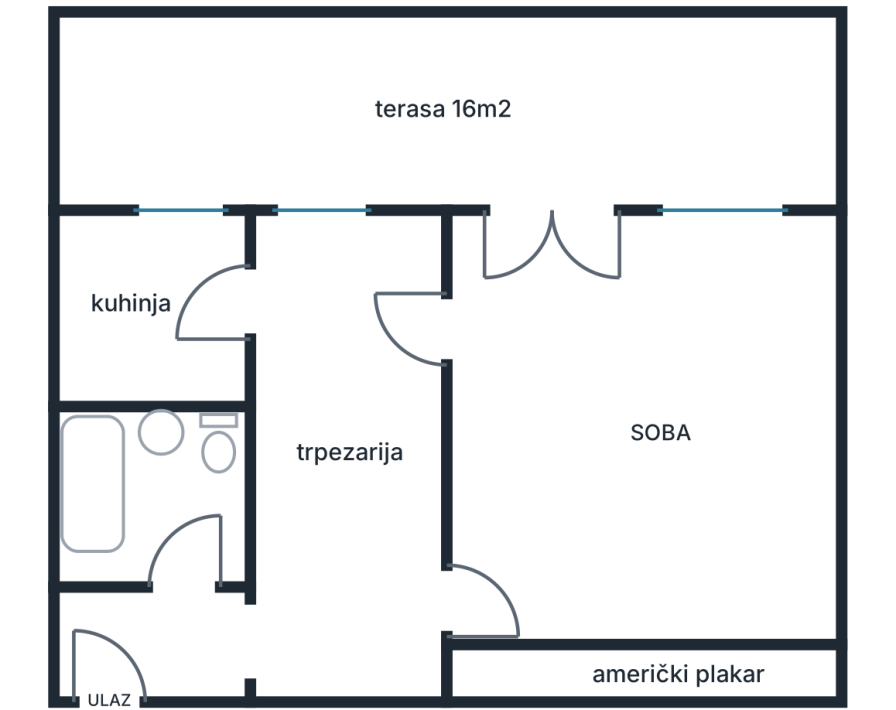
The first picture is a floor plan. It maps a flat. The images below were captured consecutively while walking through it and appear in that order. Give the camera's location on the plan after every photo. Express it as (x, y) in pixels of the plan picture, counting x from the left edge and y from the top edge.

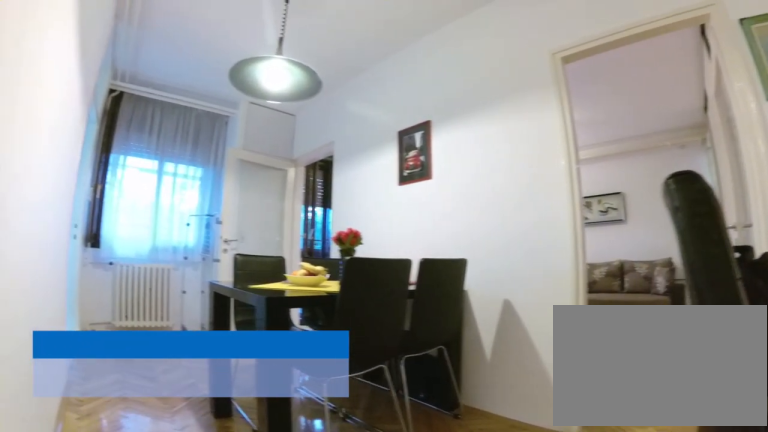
(290, 656)
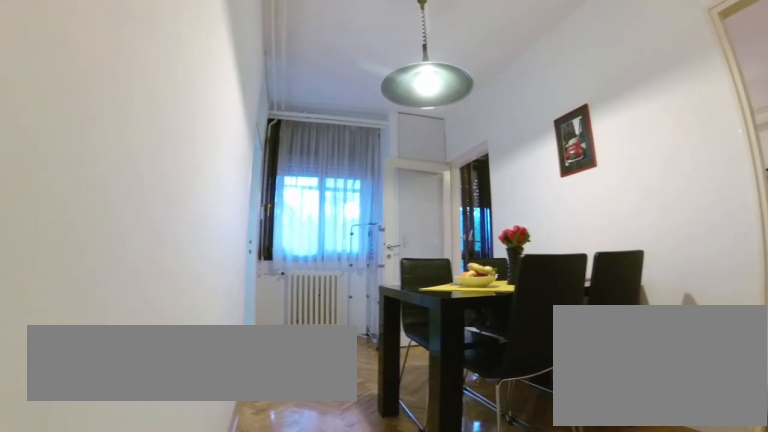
(296, 658)
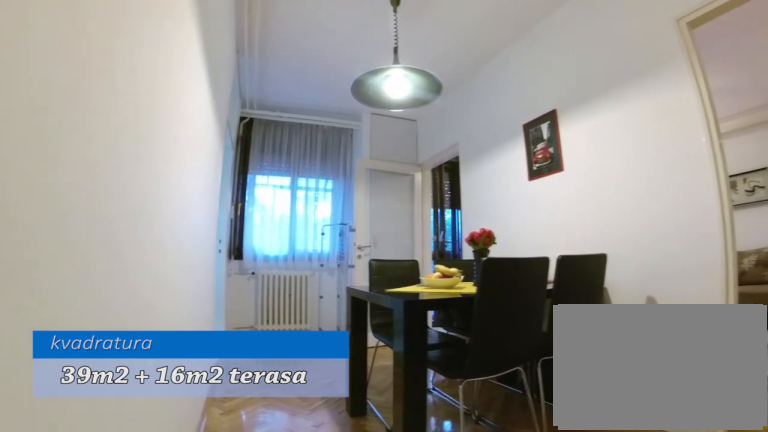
(295, 657)
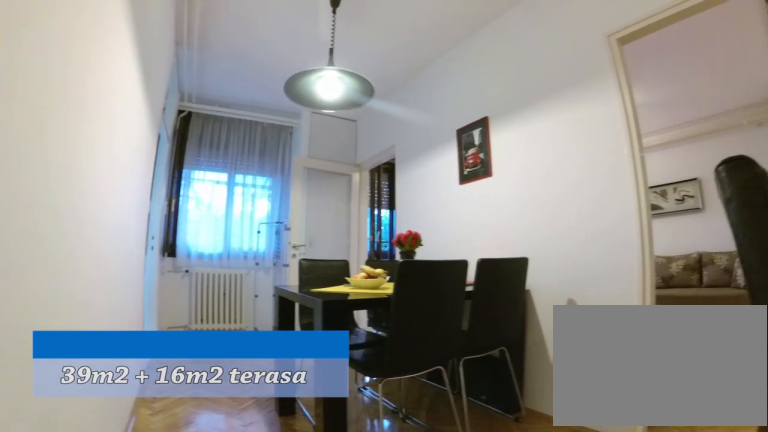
(290, 651)
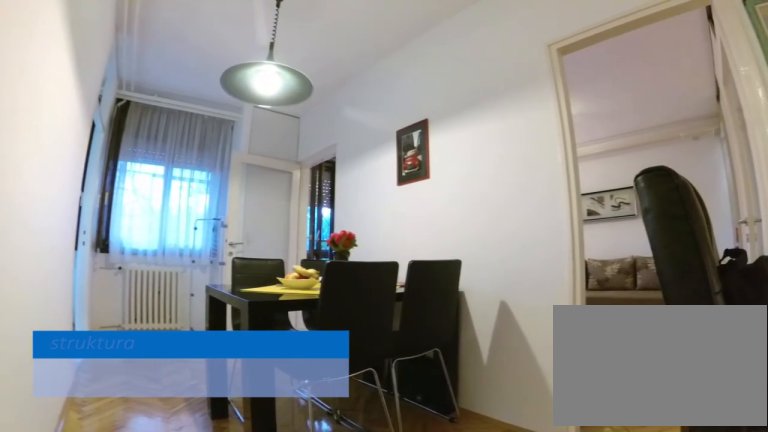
(287, 648)
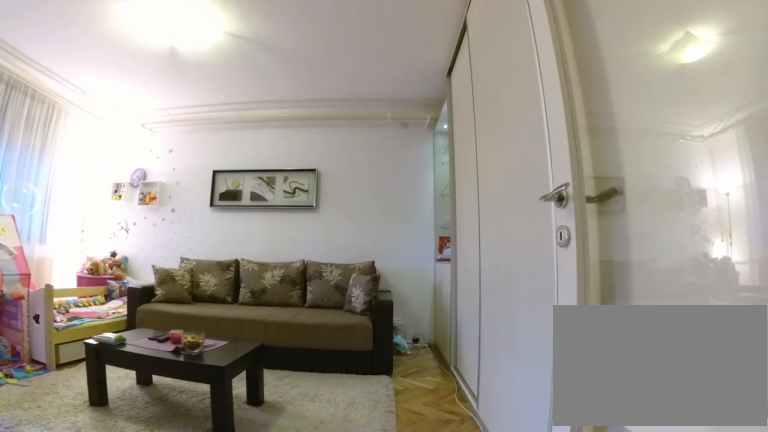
(426, 607)
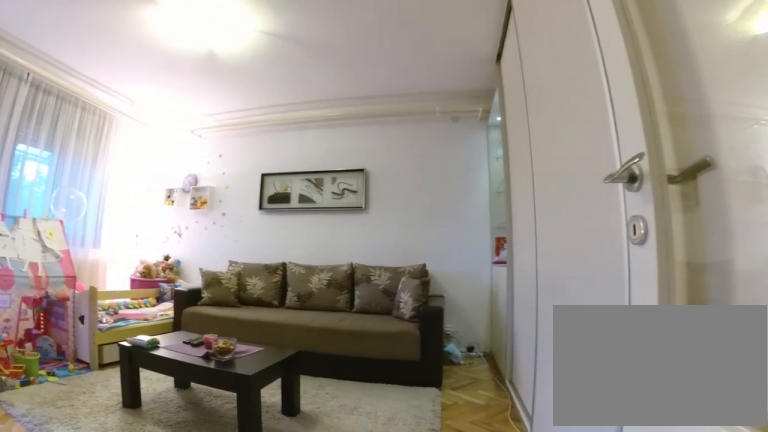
(443, 609)
